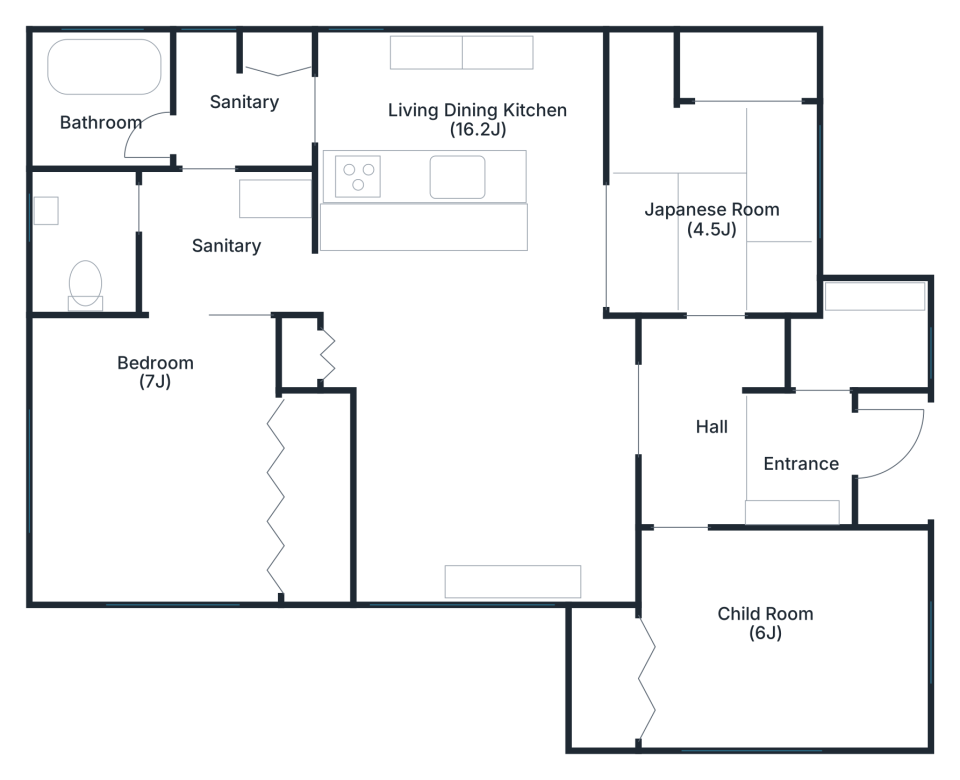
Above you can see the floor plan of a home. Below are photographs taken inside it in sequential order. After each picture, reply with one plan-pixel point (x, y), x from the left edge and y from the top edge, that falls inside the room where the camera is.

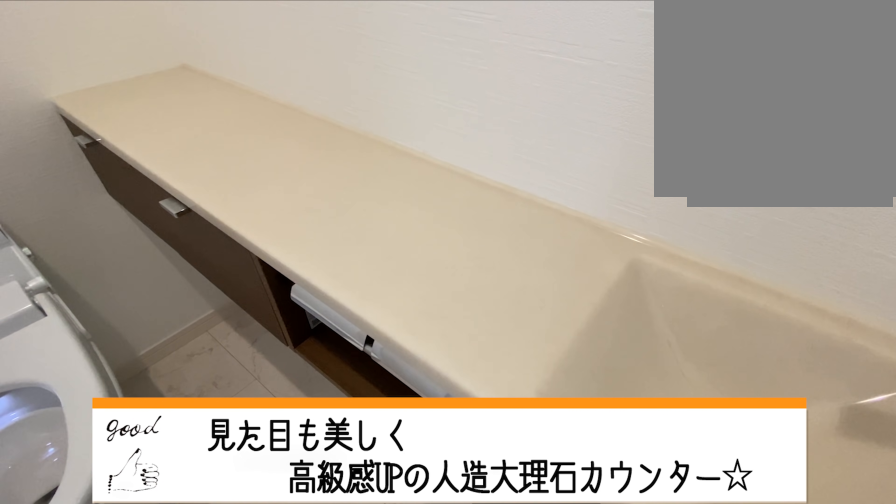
(90, 244)
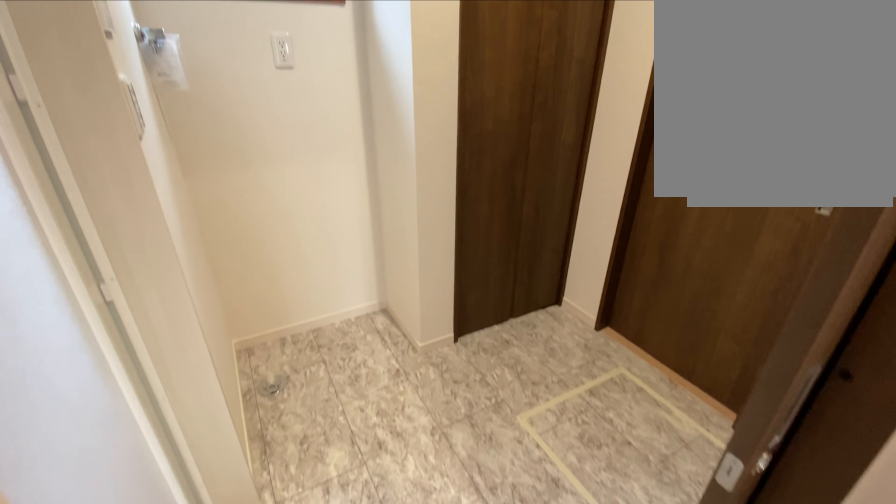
(238, 117)
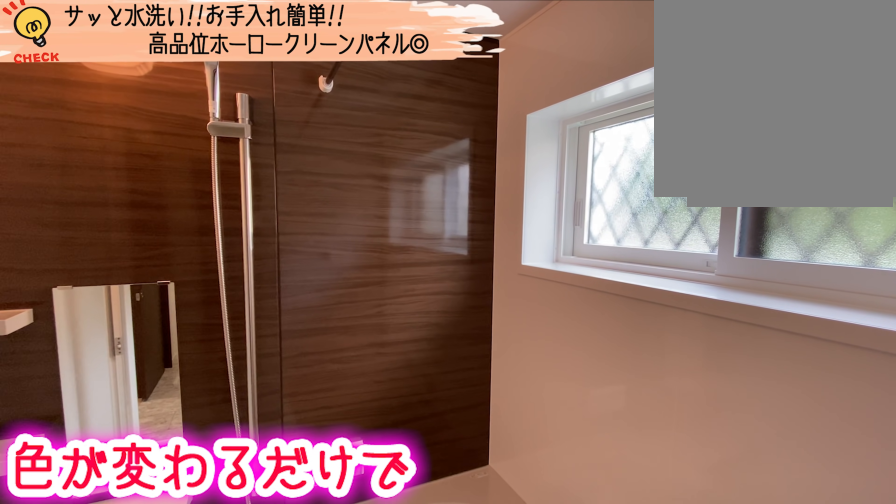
(104, 113)
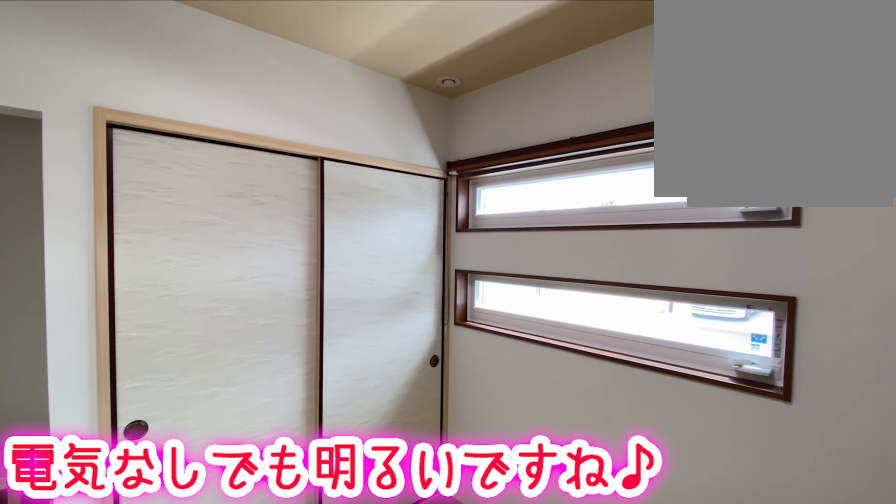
(711, 159)
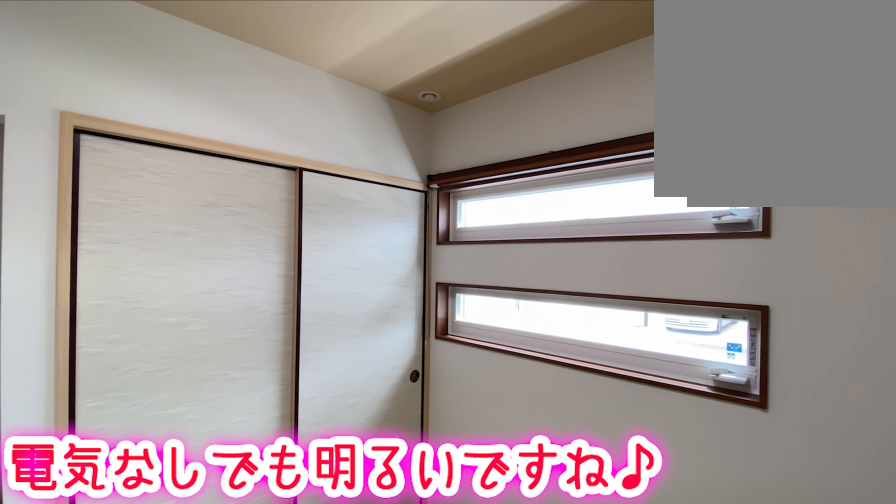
(711, 159)
